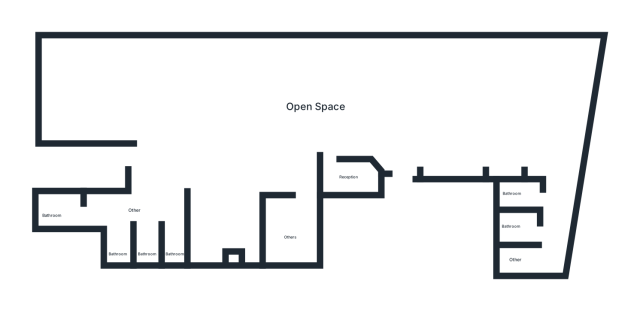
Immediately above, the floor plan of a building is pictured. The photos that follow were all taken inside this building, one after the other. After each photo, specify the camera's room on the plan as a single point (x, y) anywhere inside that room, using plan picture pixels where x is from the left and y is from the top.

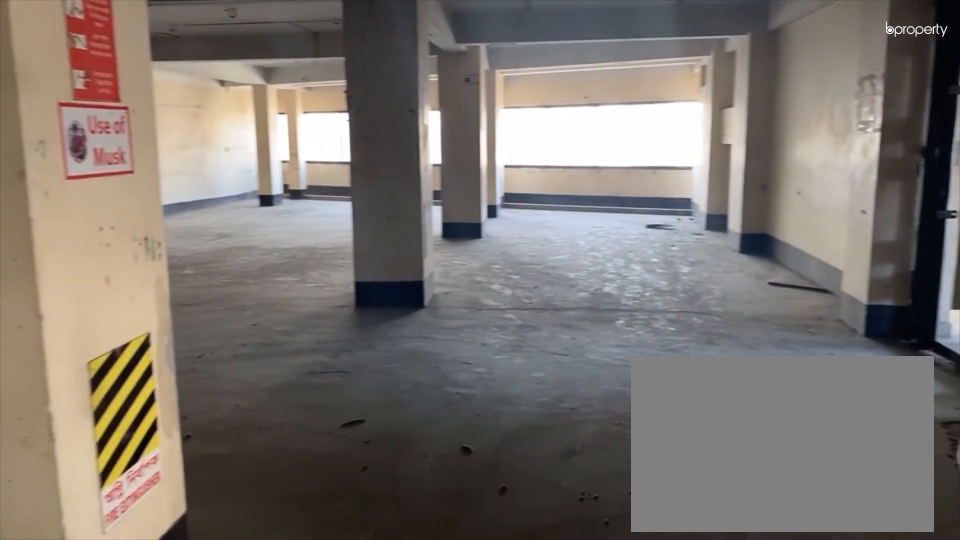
(279, 118)
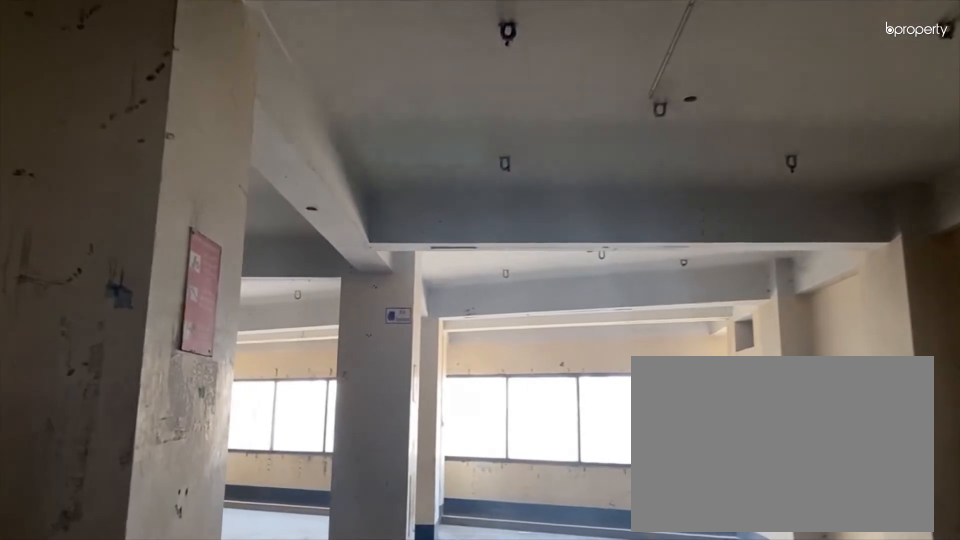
(483, 89)
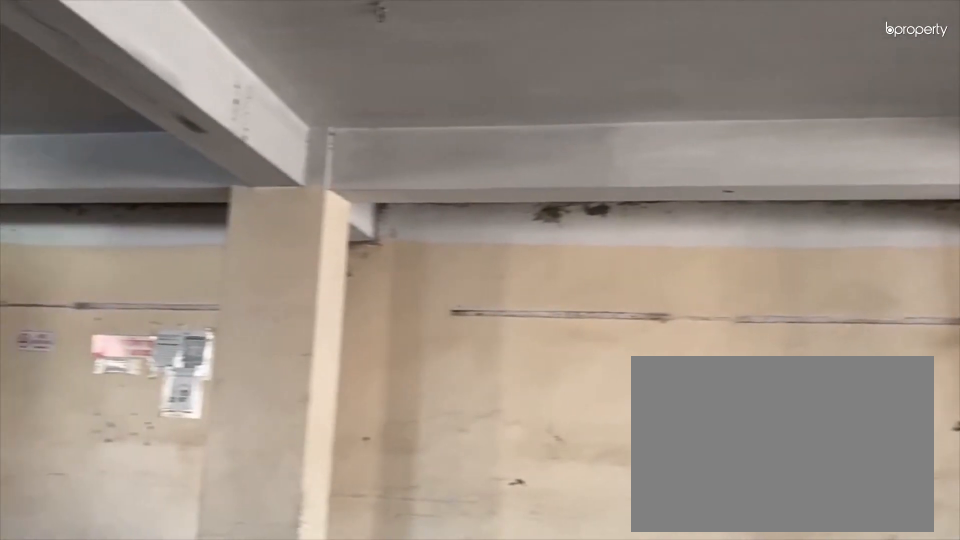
(483, 89)
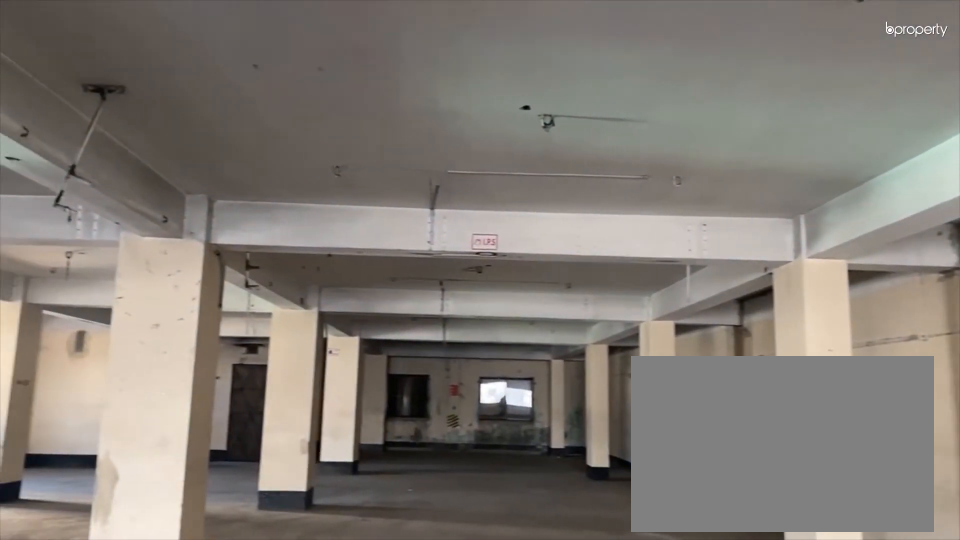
(405, 74)
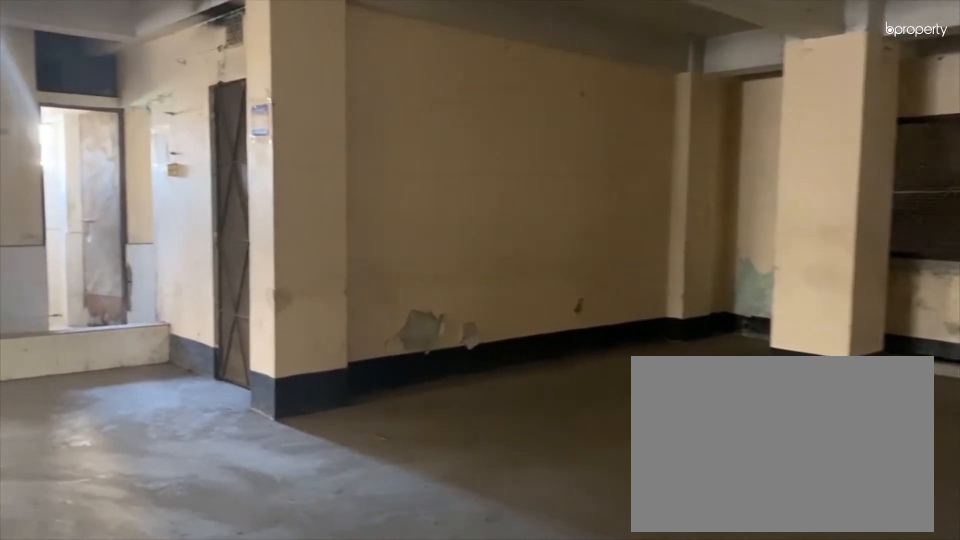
(147, 93)
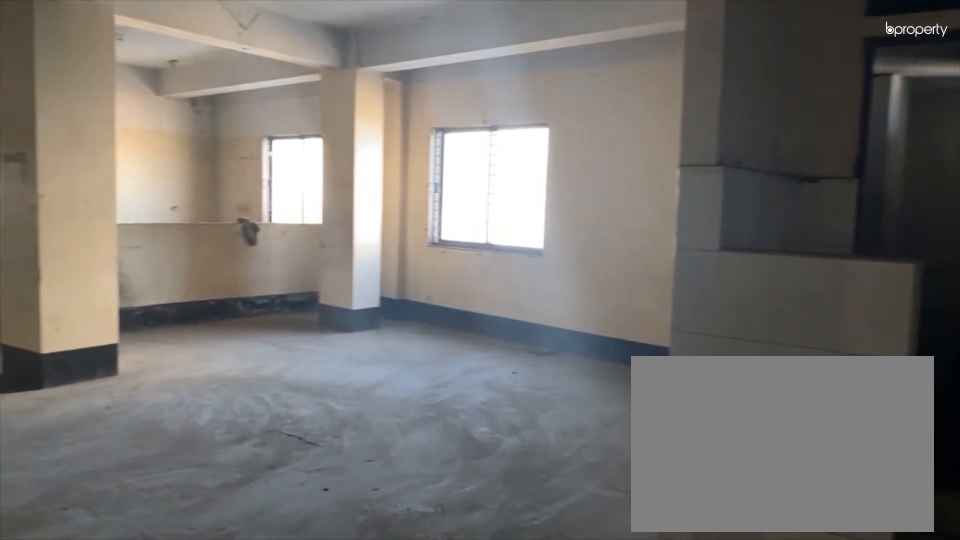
(198, 144)
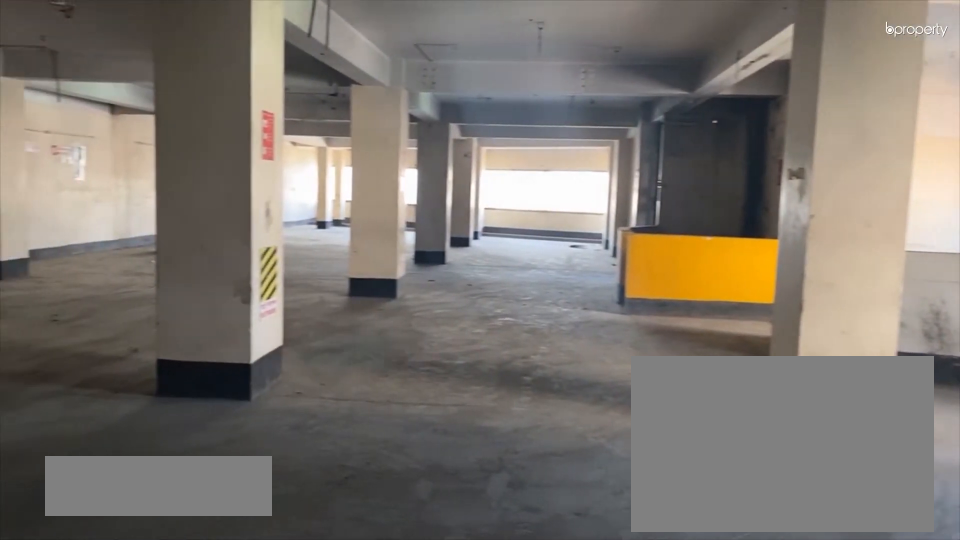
(198, 144)
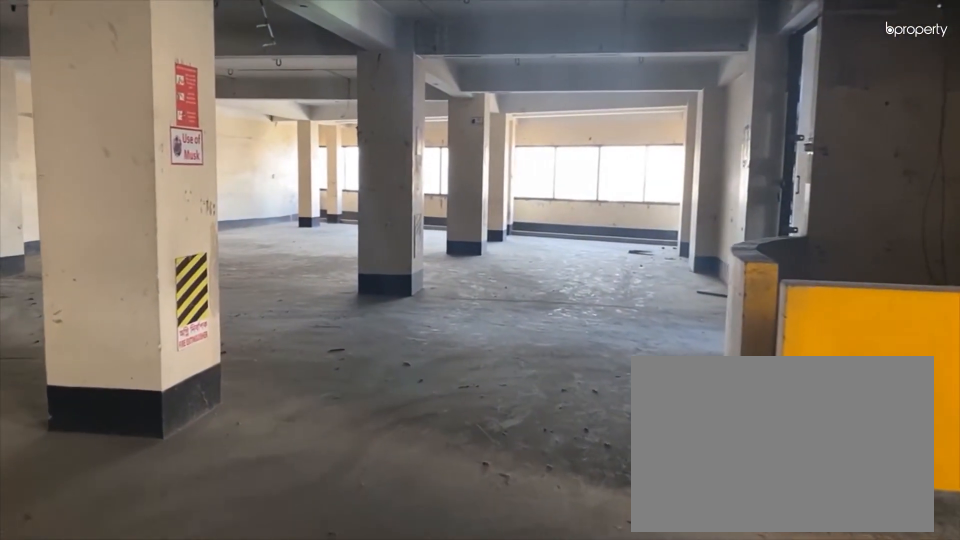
(290, 114)
